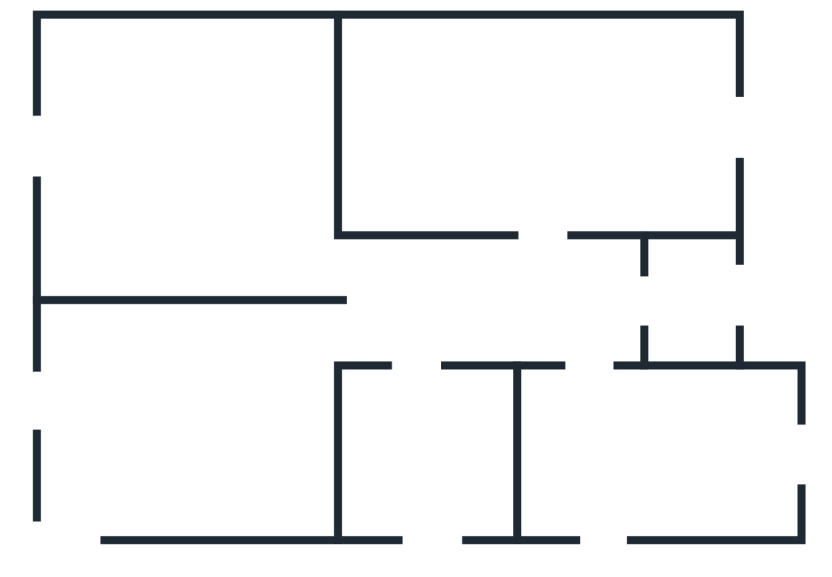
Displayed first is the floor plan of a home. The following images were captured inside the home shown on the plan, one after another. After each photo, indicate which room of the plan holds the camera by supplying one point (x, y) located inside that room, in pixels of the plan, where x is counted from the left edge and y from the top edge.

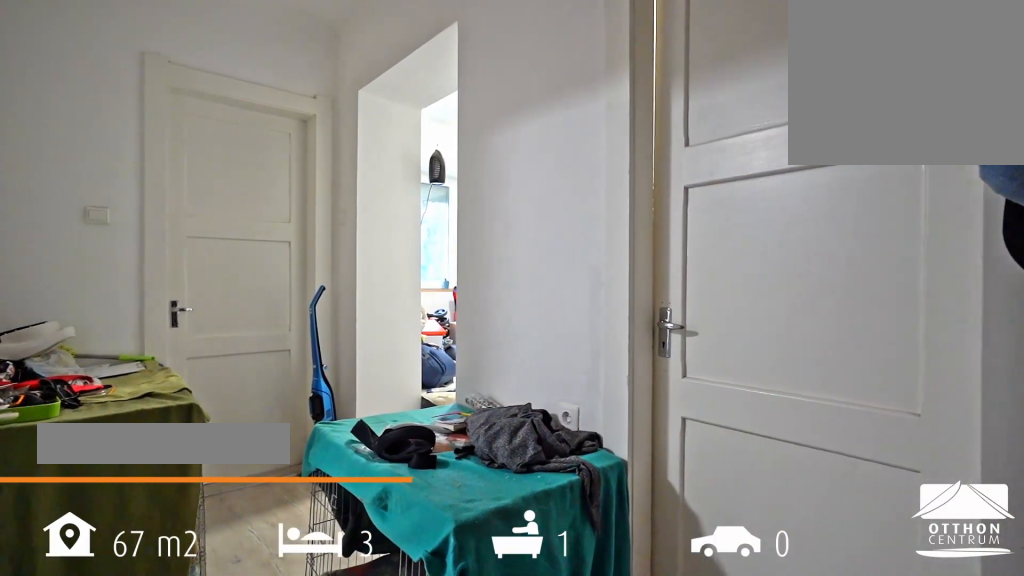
(513, 296)
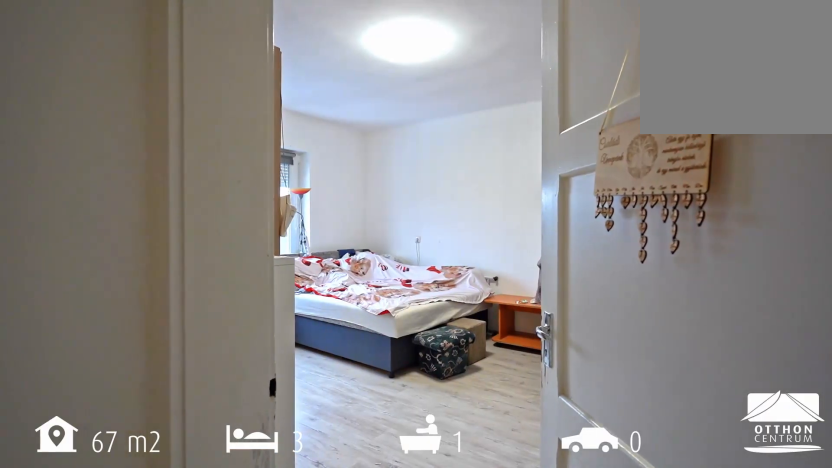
(178, 155)
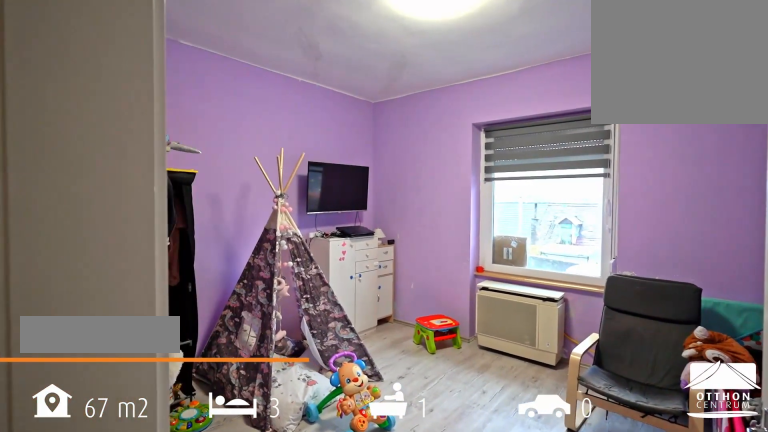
(191, 425)
